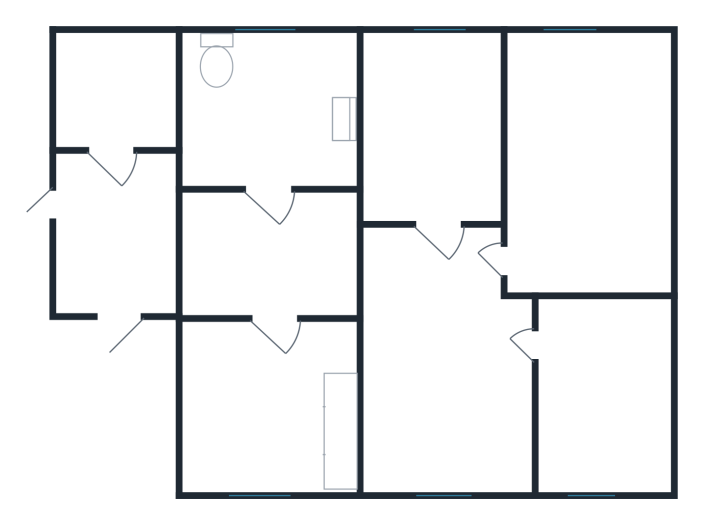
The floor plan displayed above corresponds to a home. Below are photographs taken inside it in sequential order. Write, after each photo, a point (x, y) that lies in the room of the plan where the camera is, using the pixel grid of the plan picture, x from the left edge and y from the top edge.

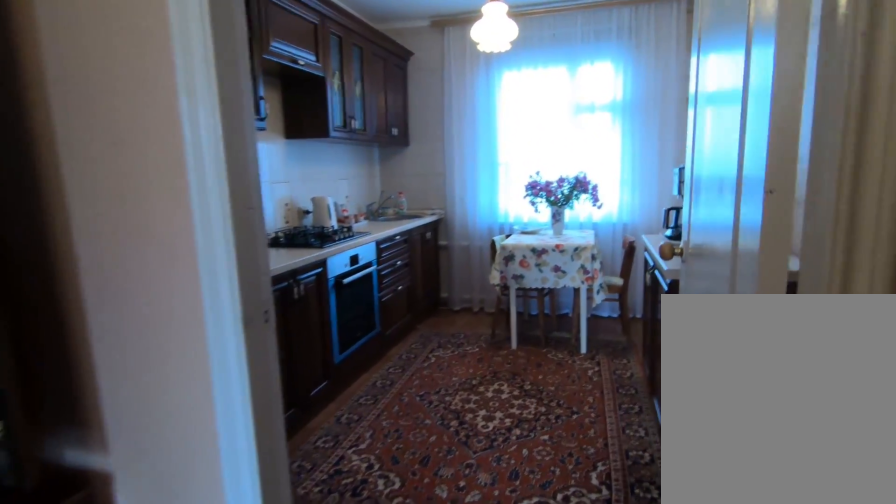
(248, 287)
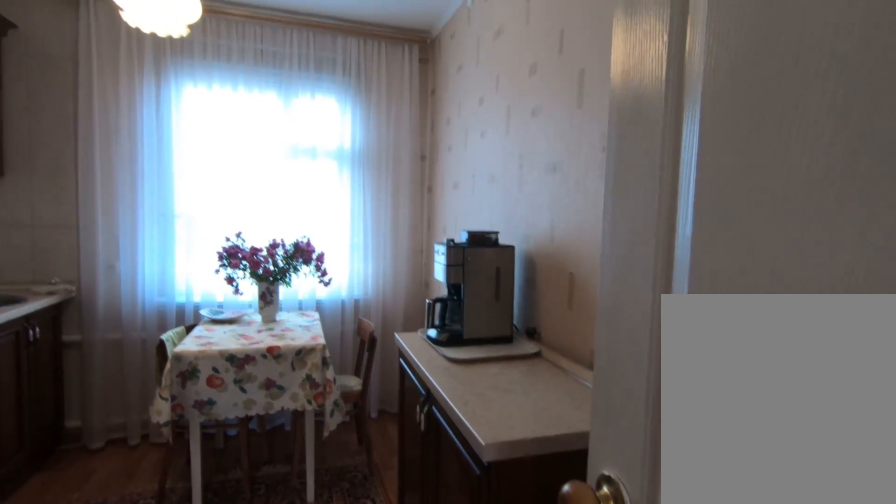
(280, 358)
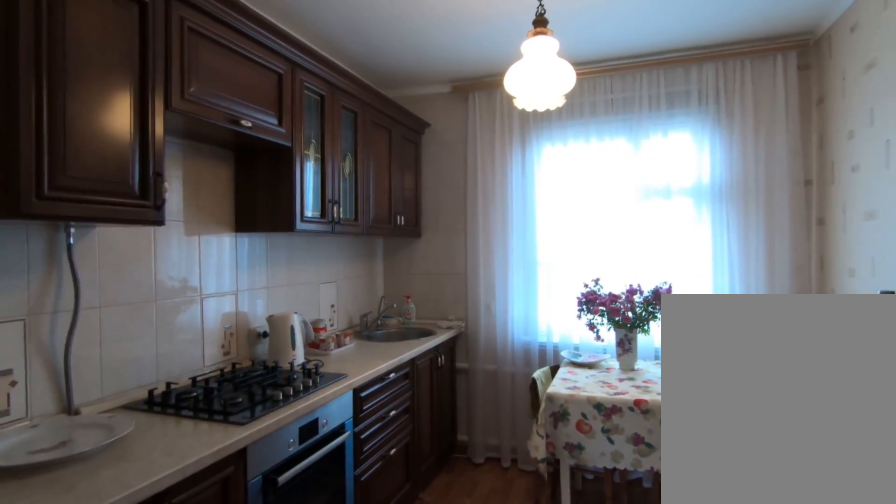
(280, 358)
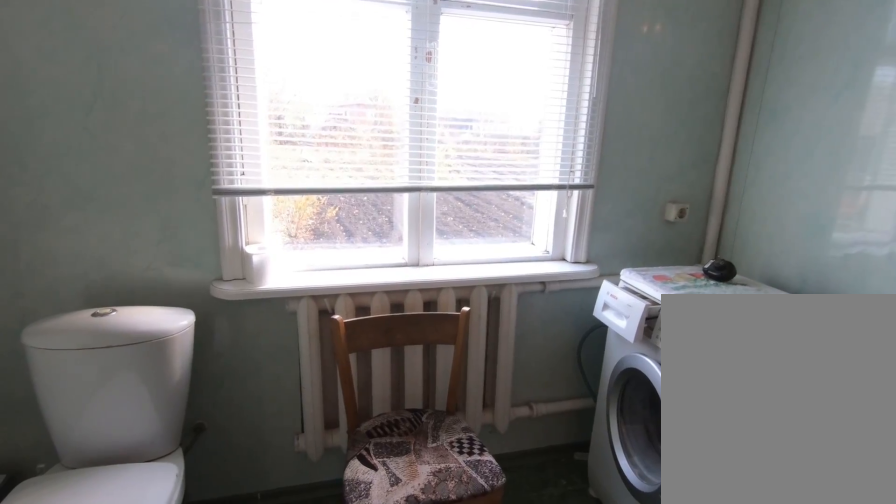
(271, 175)
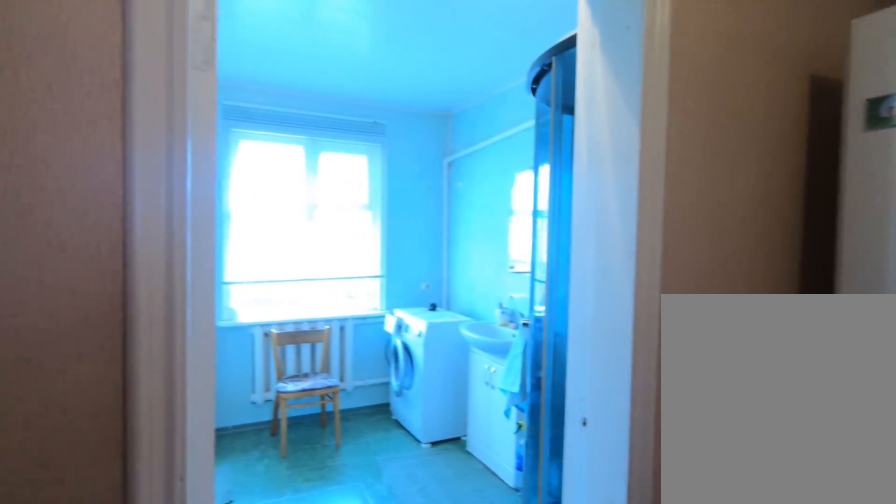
(286, 293)
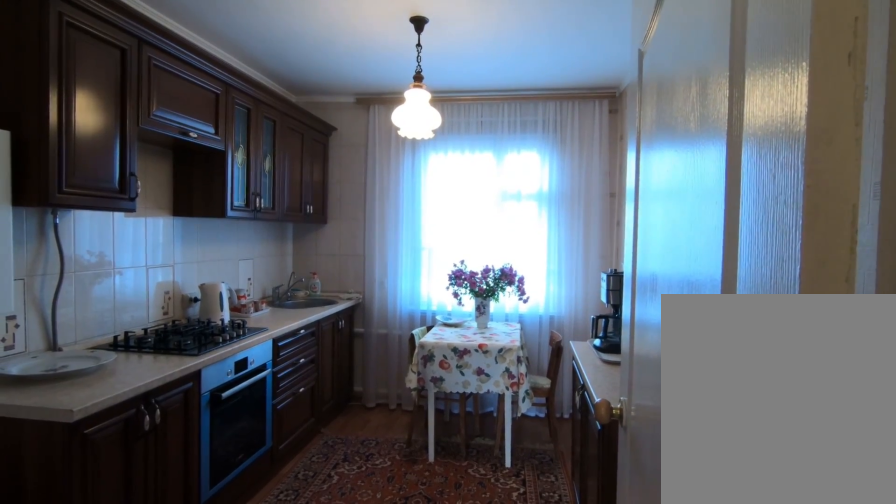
(286, 293)
